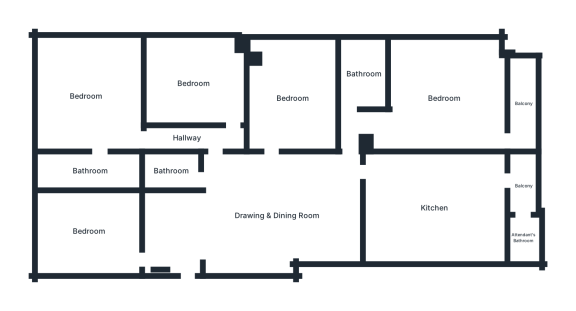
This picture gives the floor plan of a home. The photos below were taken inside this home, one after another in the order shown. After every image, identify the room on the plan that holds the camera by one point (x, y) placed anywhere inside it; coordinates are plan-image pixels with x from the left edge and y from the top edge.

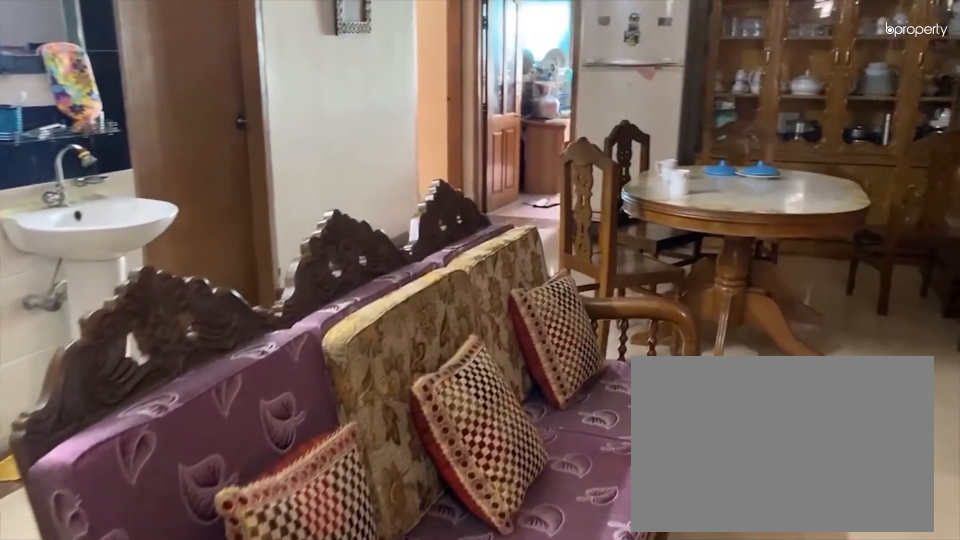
(273, 224)
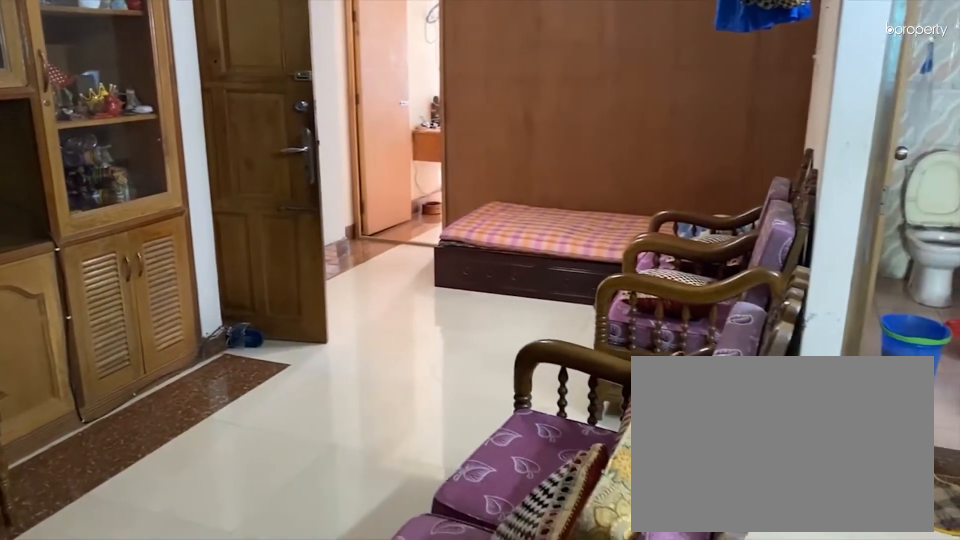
(273, 224)
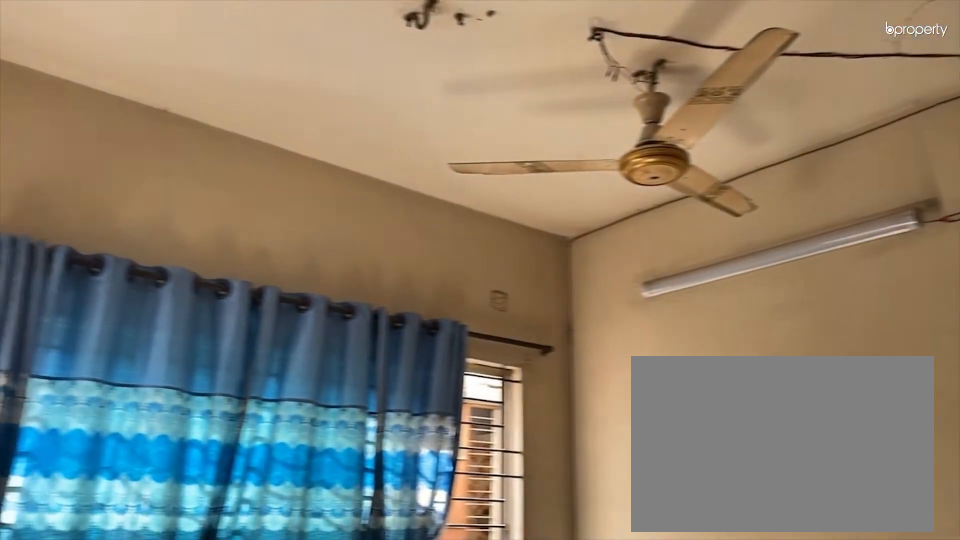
(86, 229)
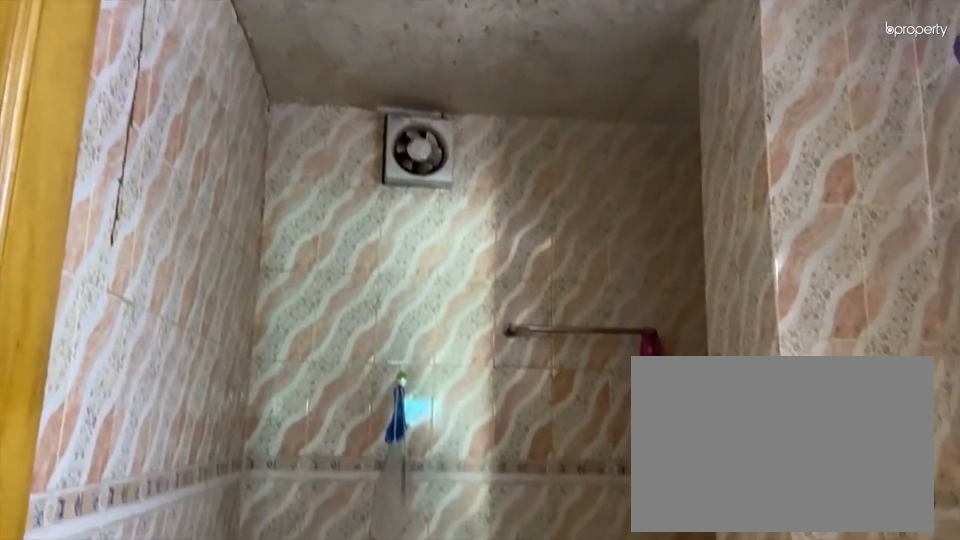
(173, 170)
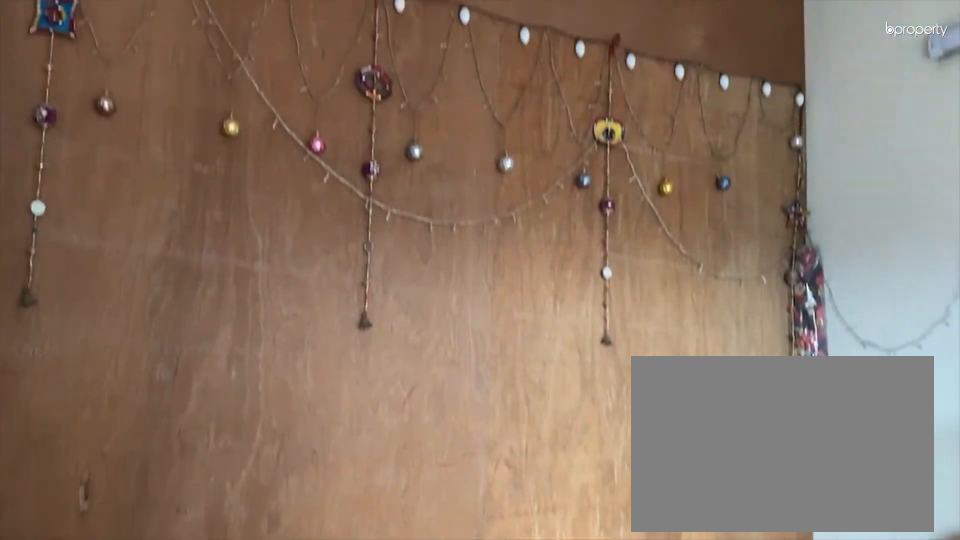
(193, 85)
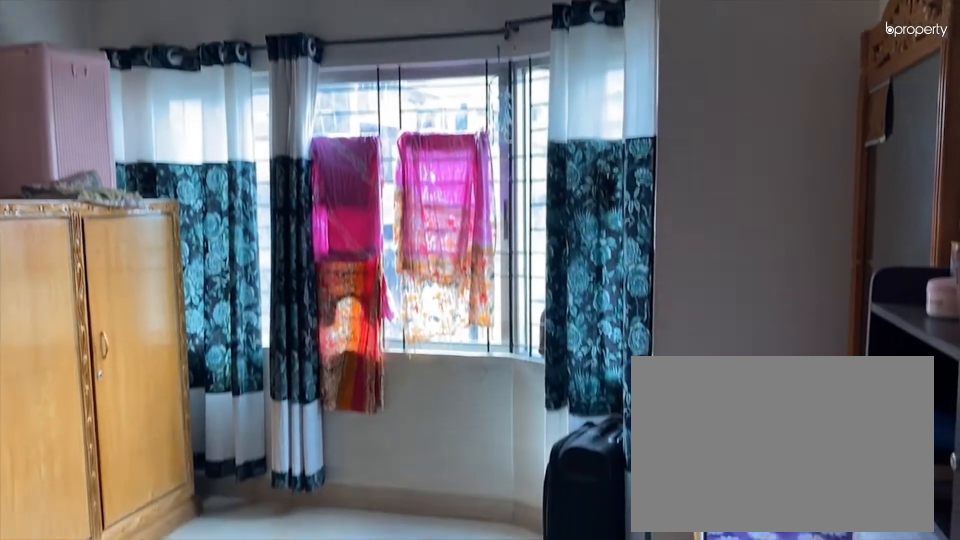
(193, 85)
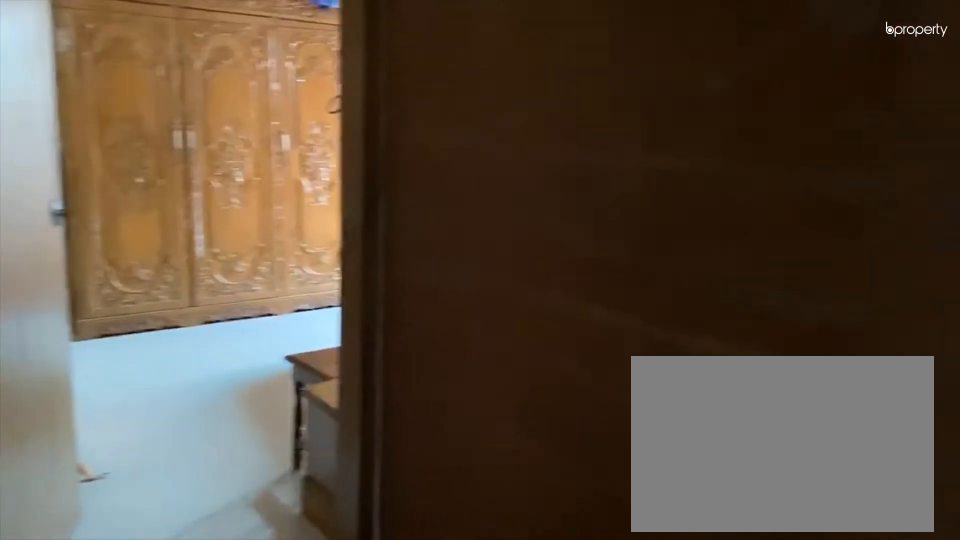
(169, 138)
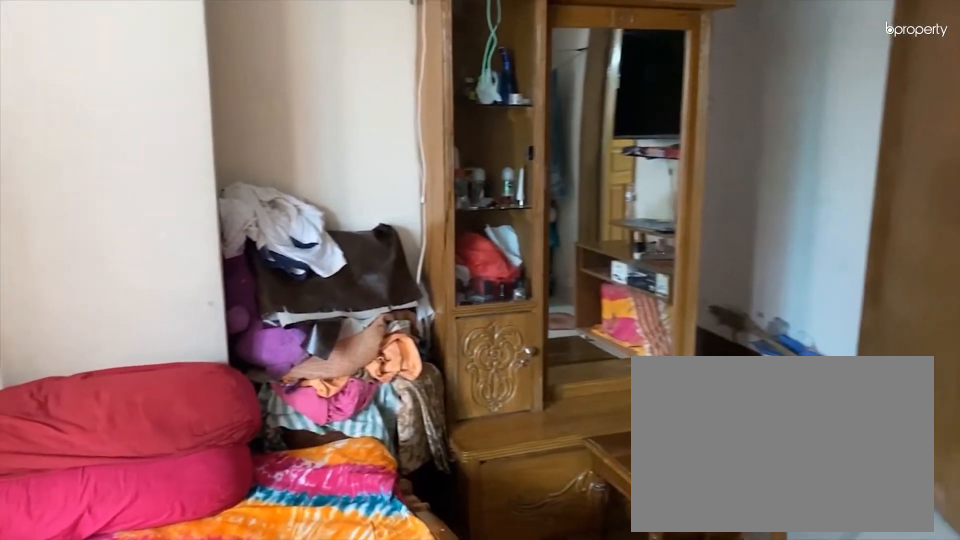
(85, 99)
